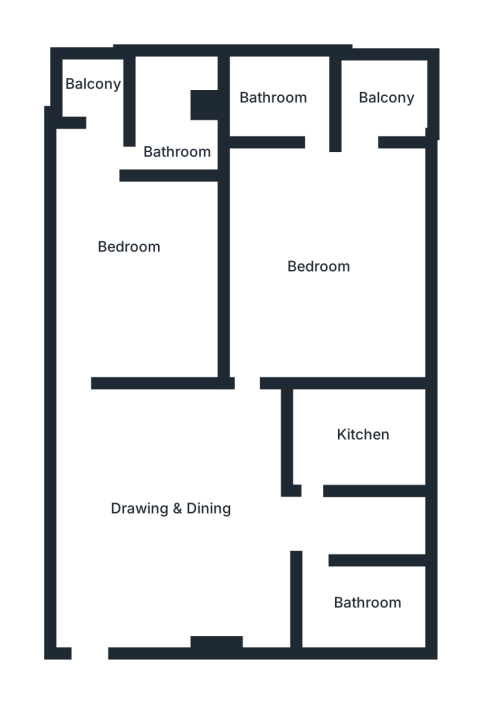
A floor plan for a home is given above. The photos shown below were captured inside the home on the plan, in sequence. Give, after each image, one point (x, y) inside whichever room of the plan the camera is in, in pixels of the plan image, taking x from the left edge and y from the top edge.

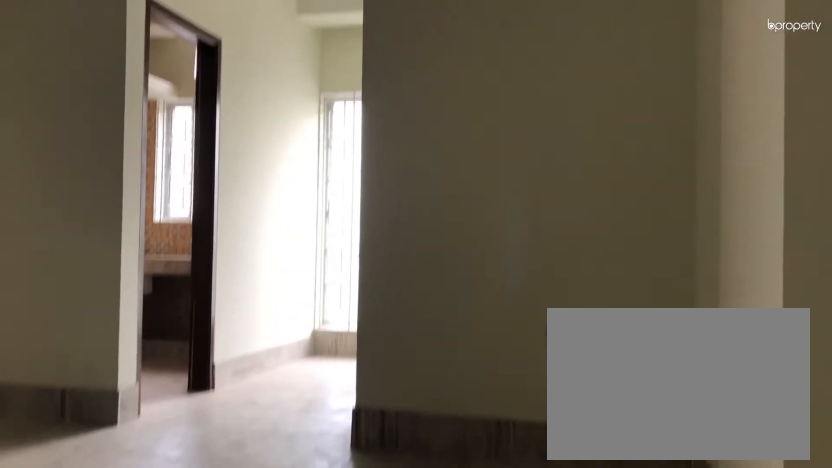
(170, 493)
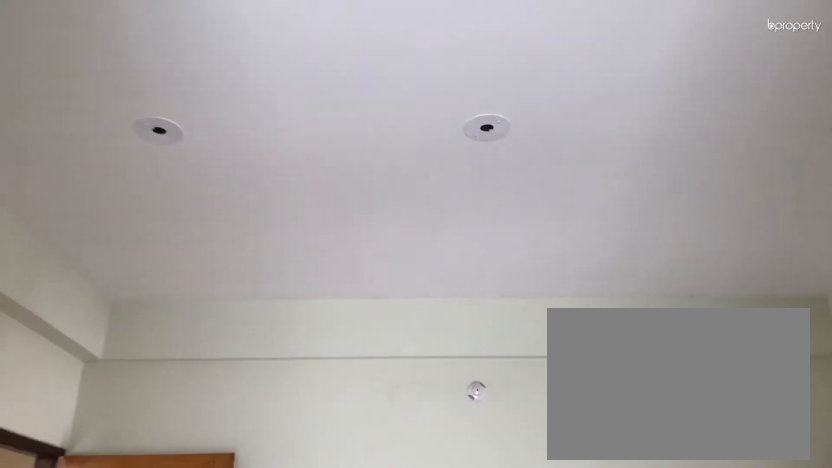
(170, 493)
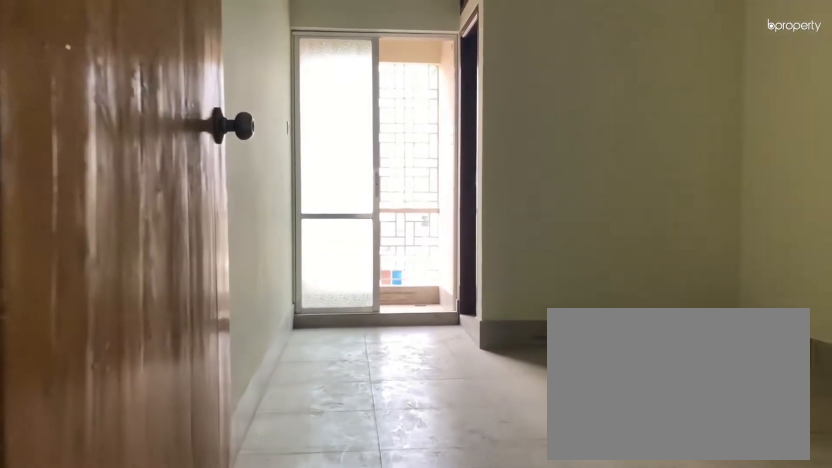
(88, 399)
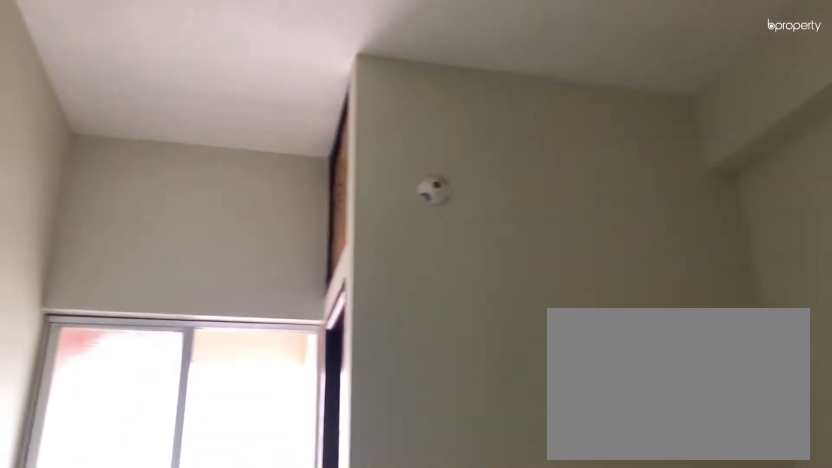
(125, 238)
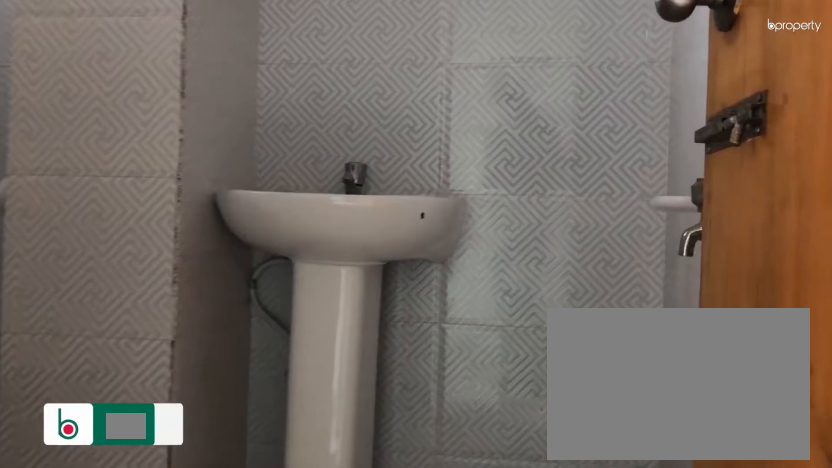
(172, 111)
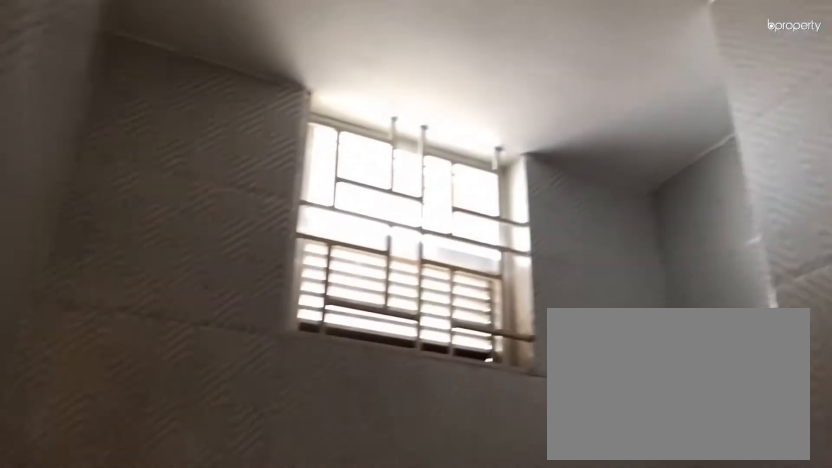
(172, 111)
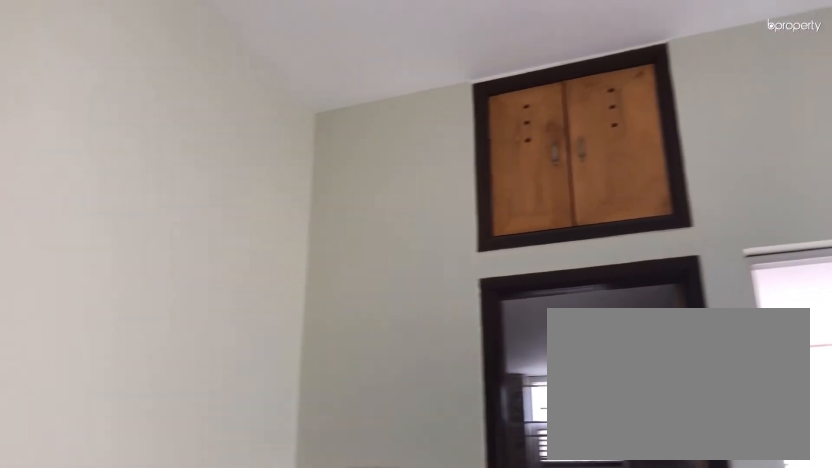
(334, 232)
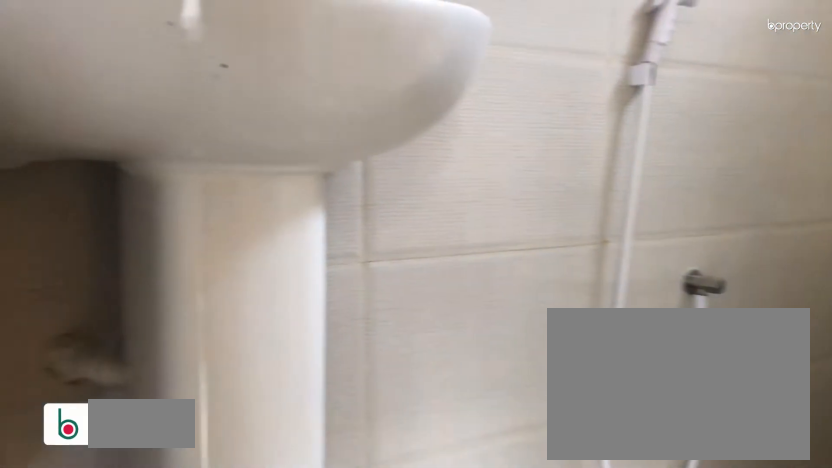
(283, 93)
